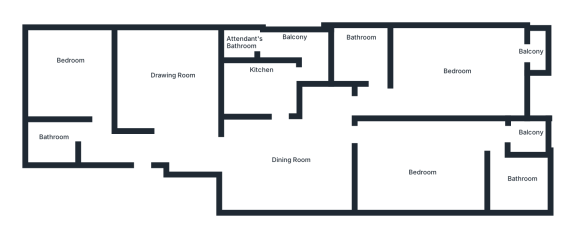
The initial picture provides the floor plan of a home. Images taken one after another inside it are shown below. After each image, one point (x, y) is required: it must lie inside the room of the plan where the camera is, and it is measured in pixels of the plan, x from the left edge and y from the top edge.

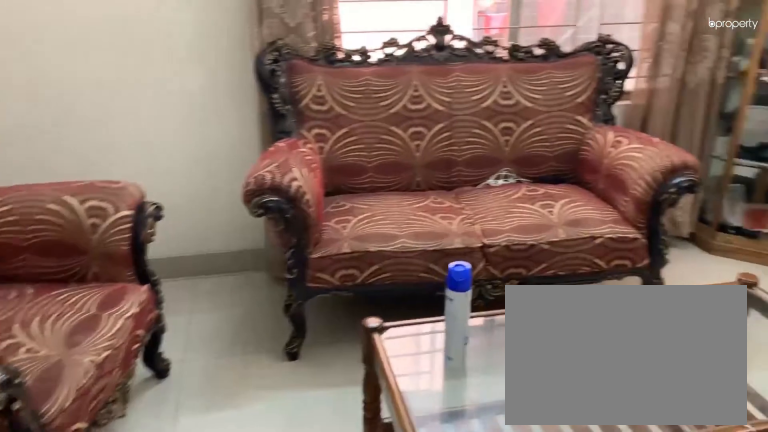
(169, 91)
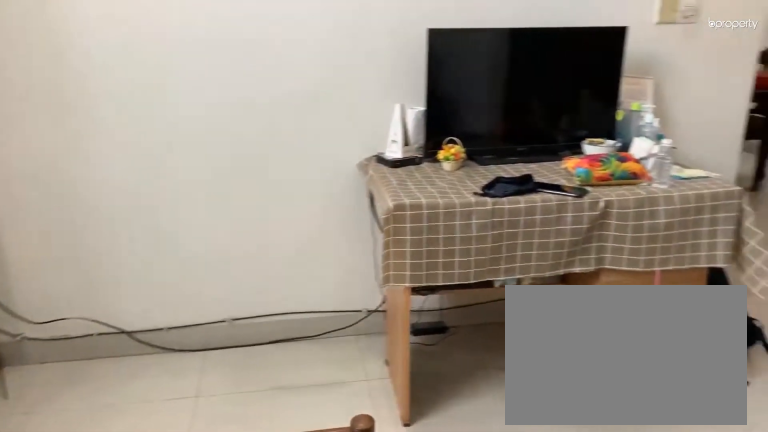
(169, 91)
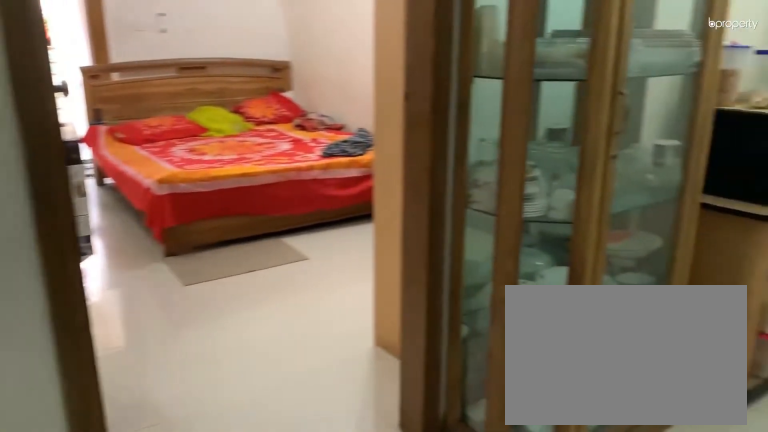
(288, 166)
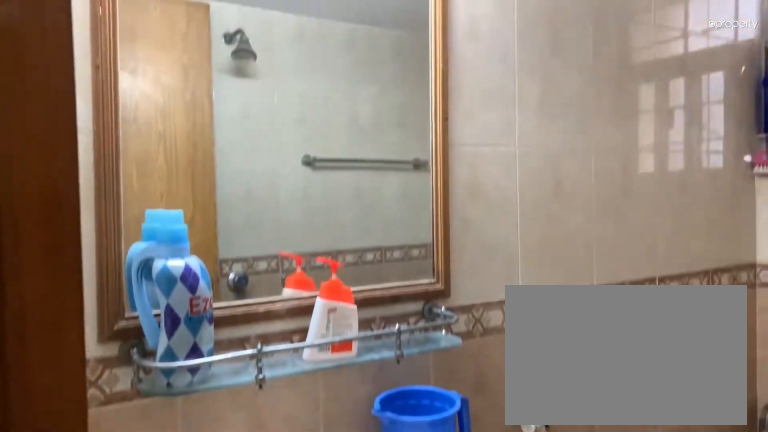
(53, 138)
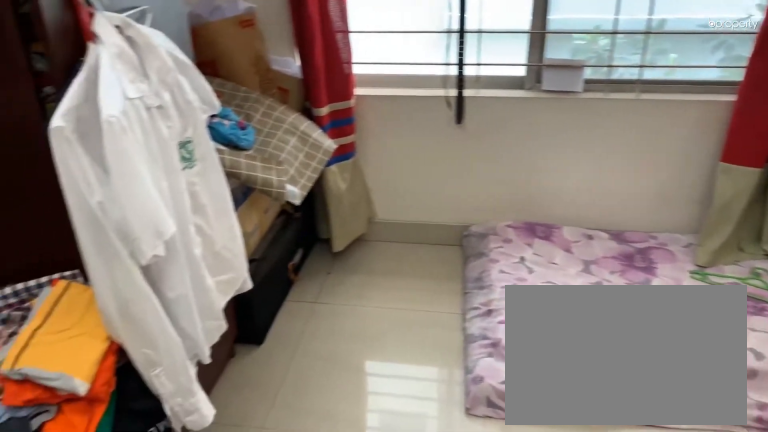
(73, 75)
